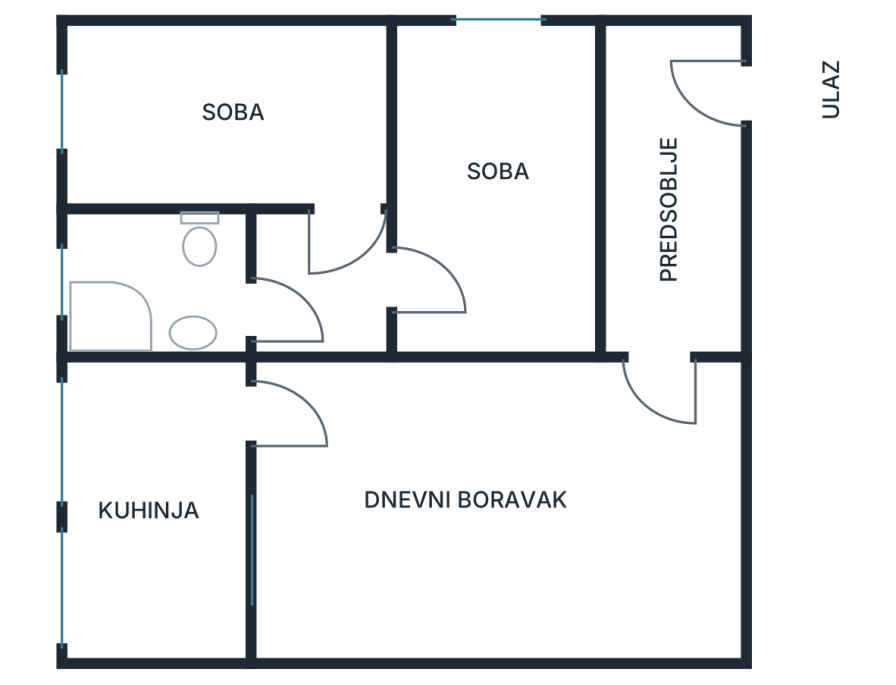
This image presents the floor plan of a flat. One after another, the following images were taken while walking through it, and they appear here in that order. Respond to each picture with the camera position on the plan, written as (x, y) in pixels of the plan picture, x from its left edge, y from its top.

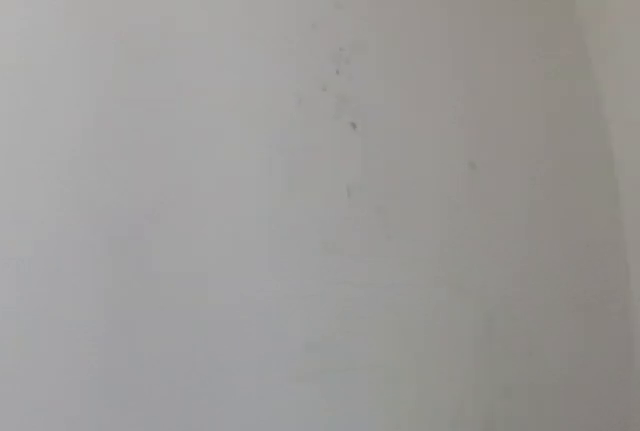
(89, 143)
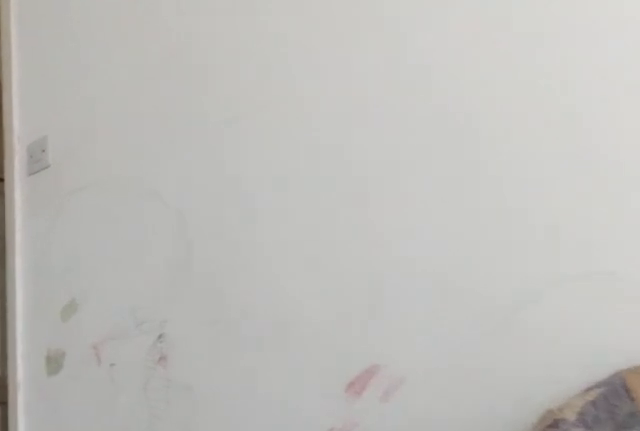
(184, 104)
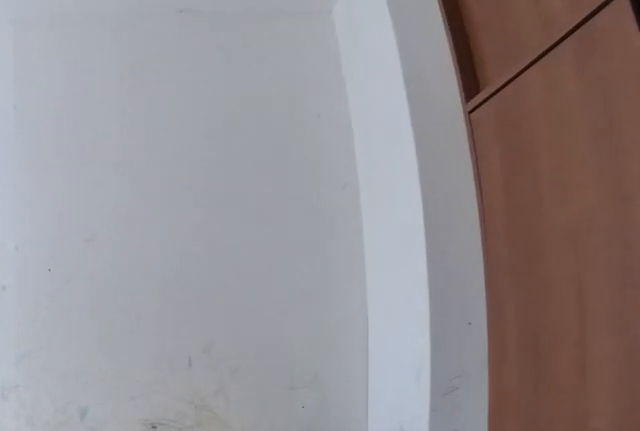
(384, 268)
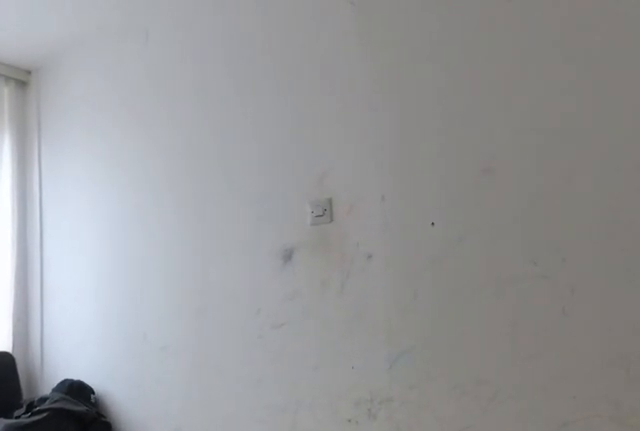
(441, 292)
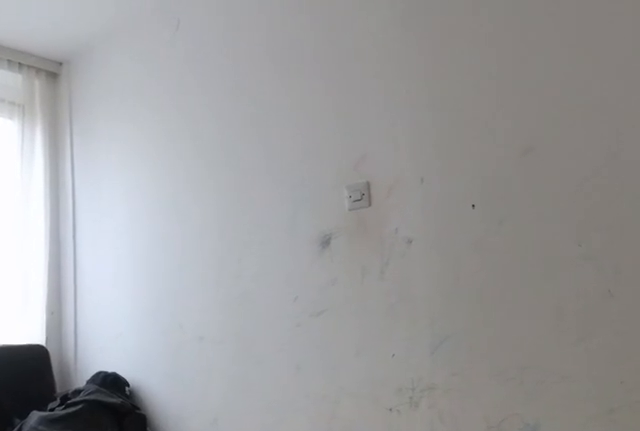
(454, 298)
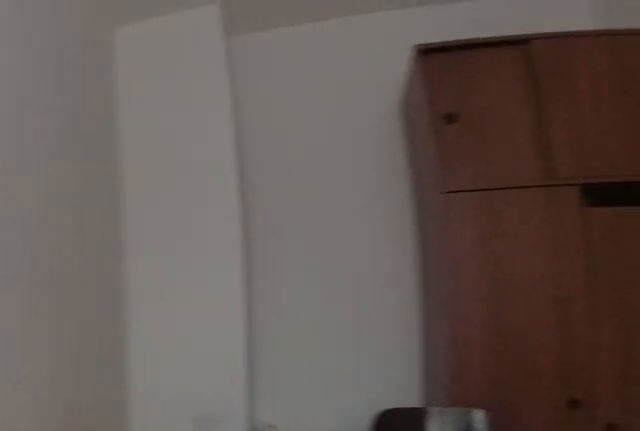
(456, 83)
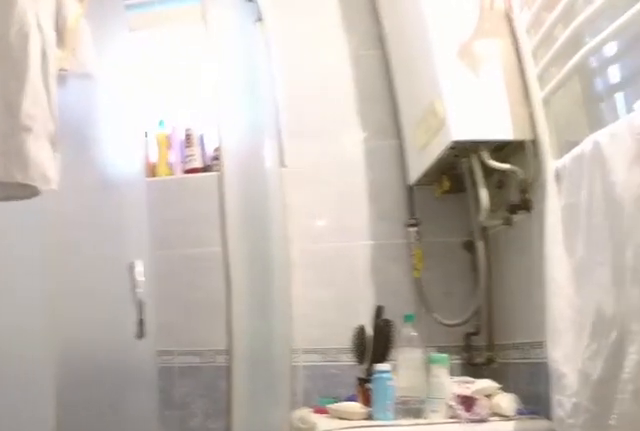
(268, 296)
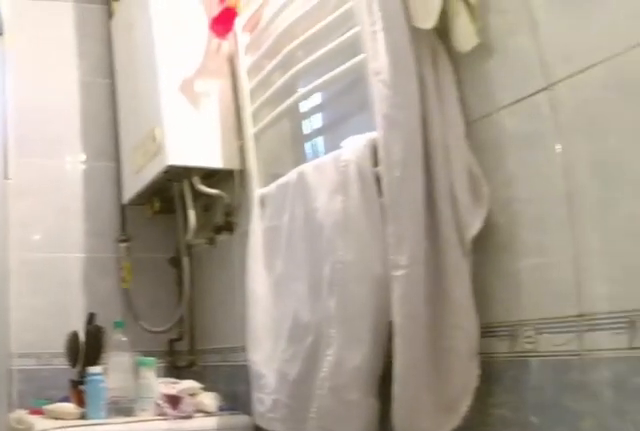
(268, 296)
